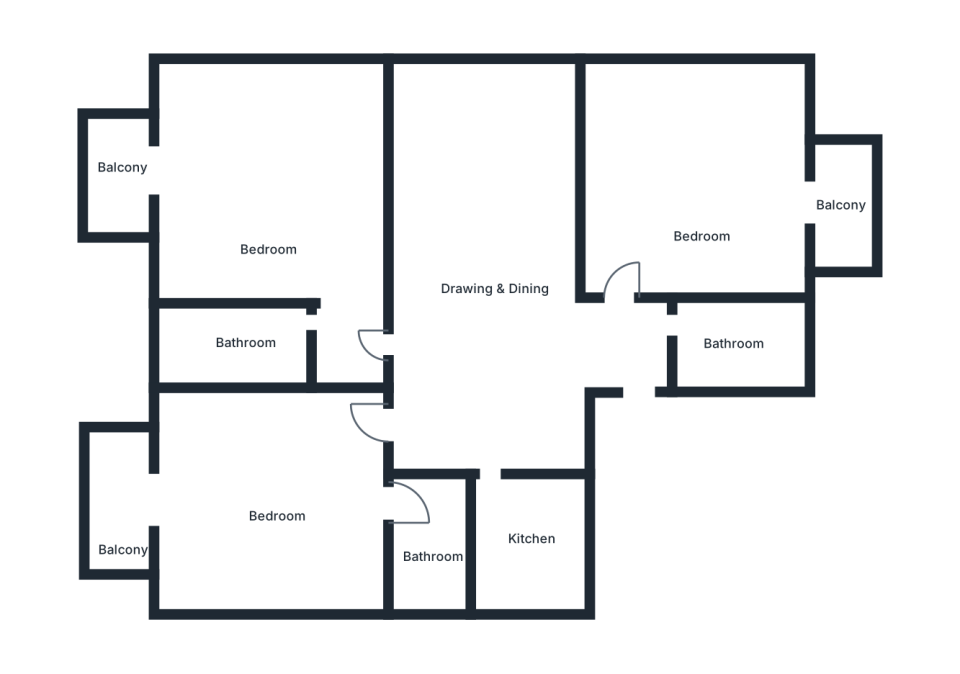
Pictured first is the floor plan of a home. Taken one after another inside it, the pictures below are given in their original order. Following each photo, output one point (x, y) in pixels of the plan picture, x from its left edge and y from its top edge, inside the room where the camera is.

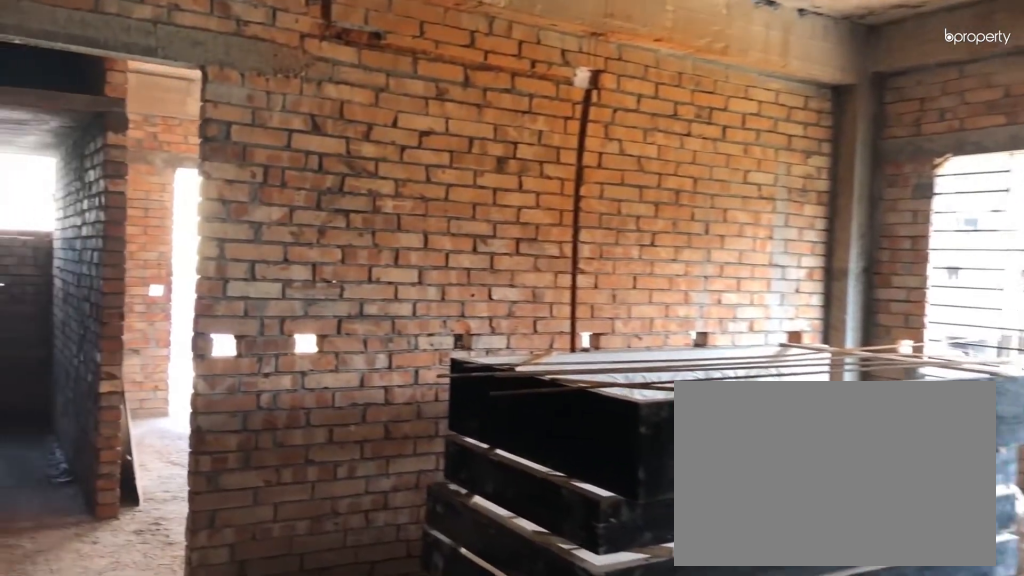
(484, 251)
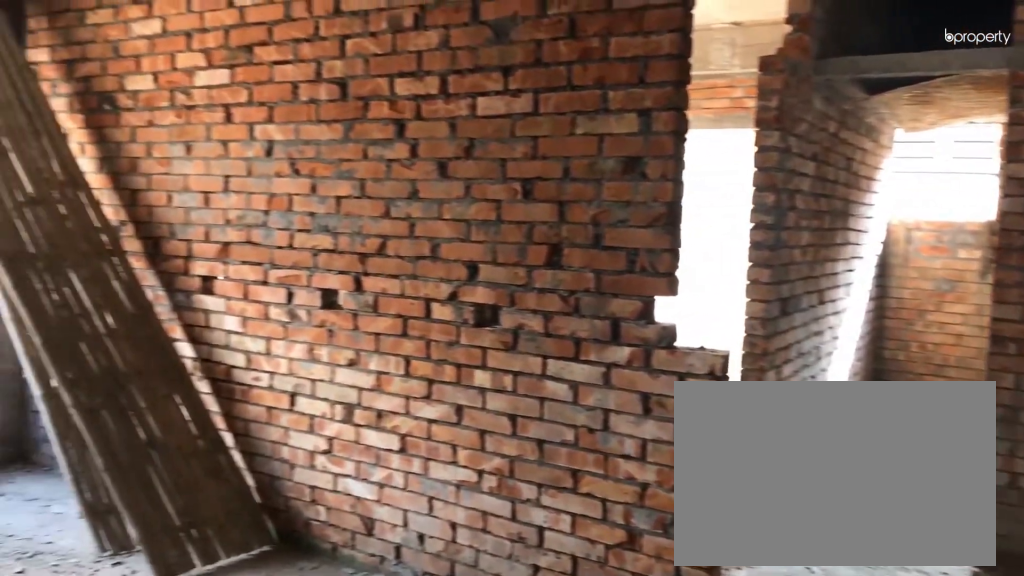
(486, 251)
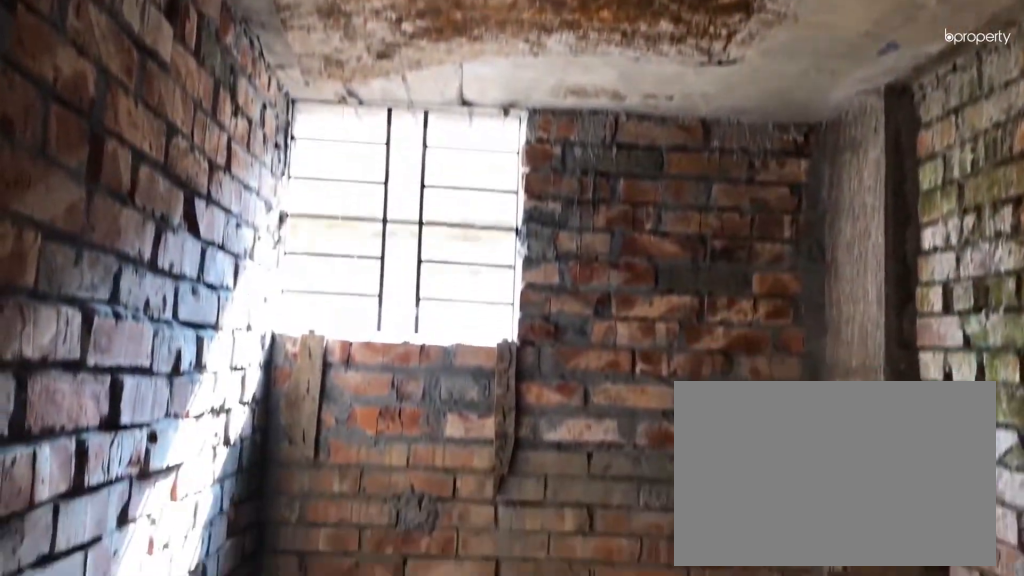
(723, 345)
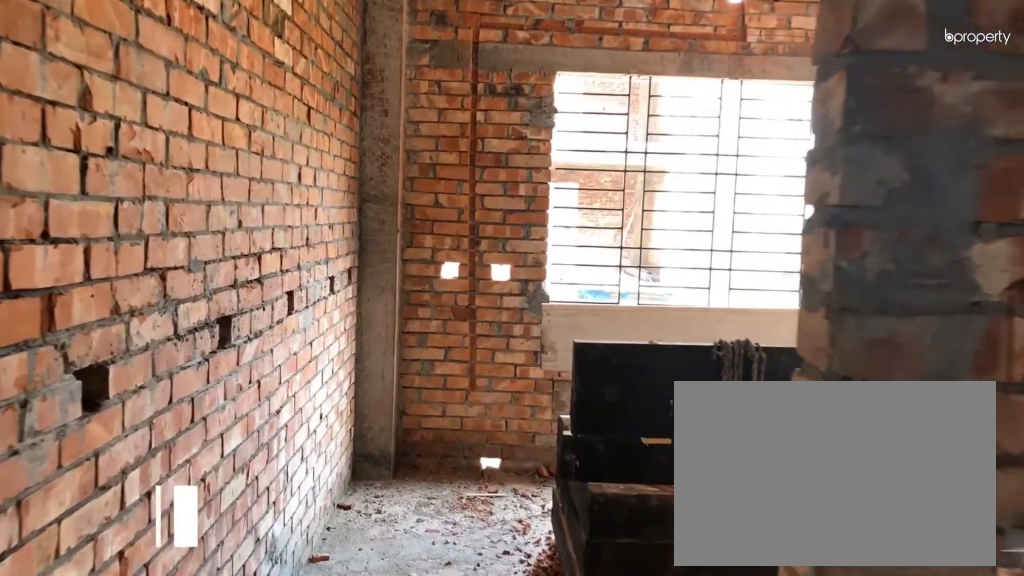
(615, 321)
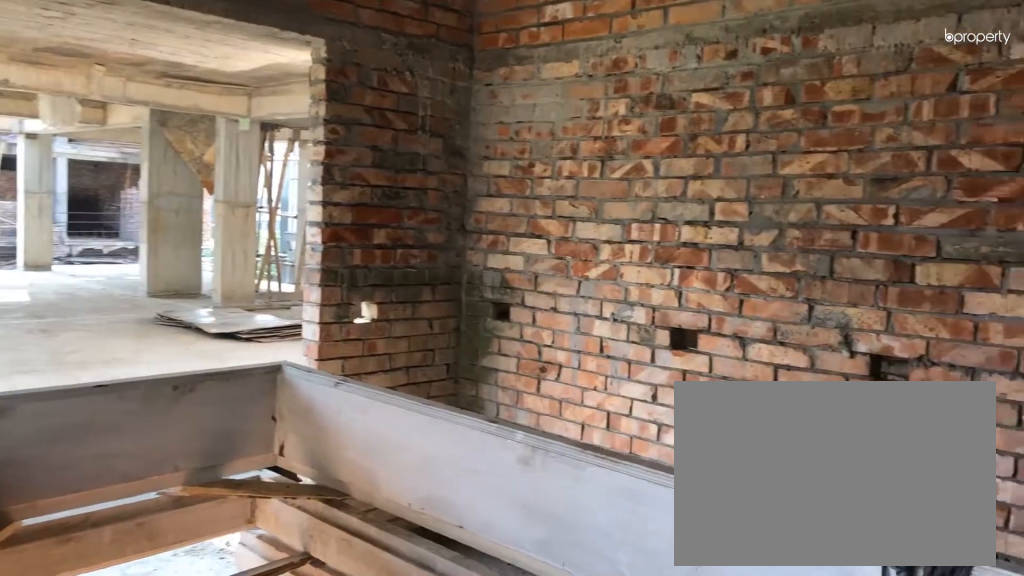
(710, 198)
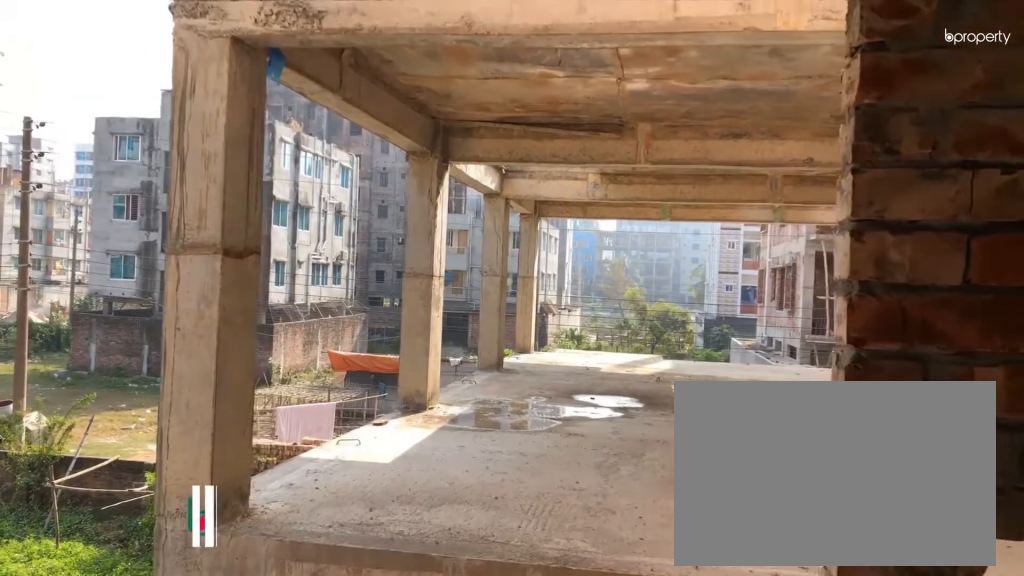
(843, 214)
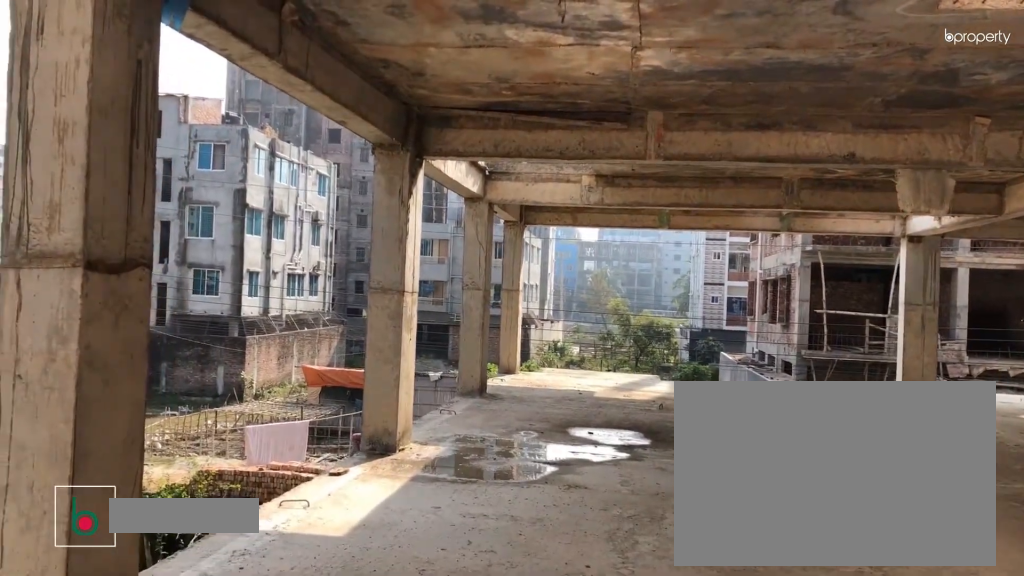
(843, 214)
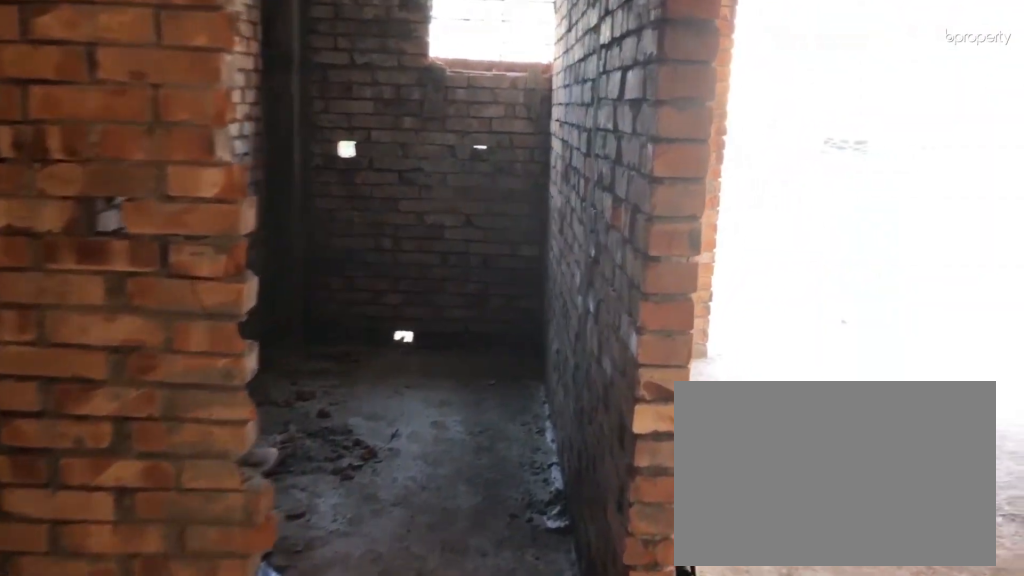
(350, 336)
